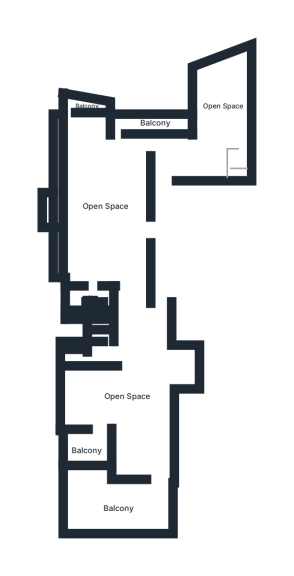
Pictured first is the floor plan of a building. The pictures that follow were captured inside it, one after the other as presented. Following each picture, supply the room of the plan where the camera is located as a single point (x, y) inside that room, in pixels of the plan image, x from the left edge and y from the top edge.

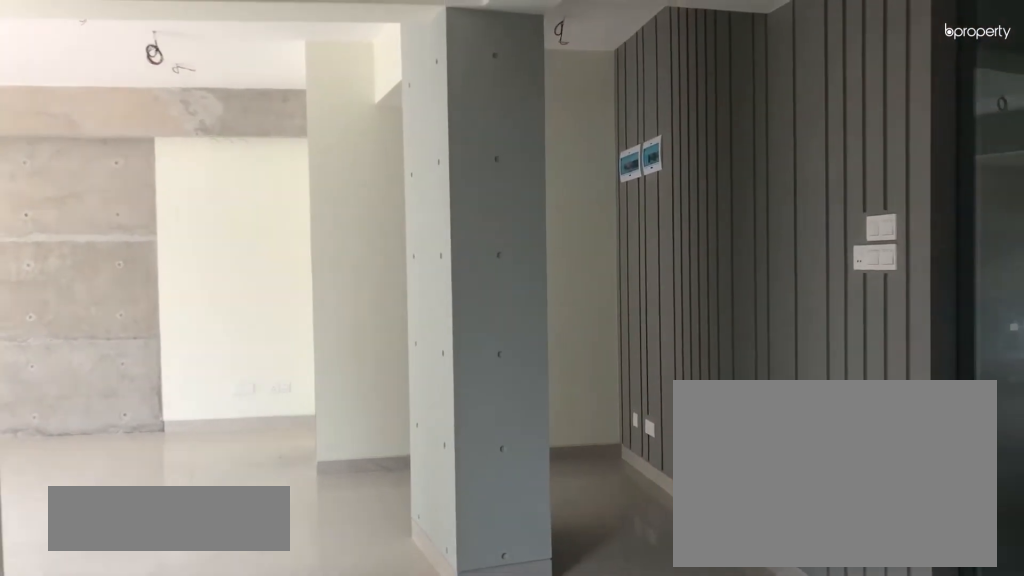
(197, 156)
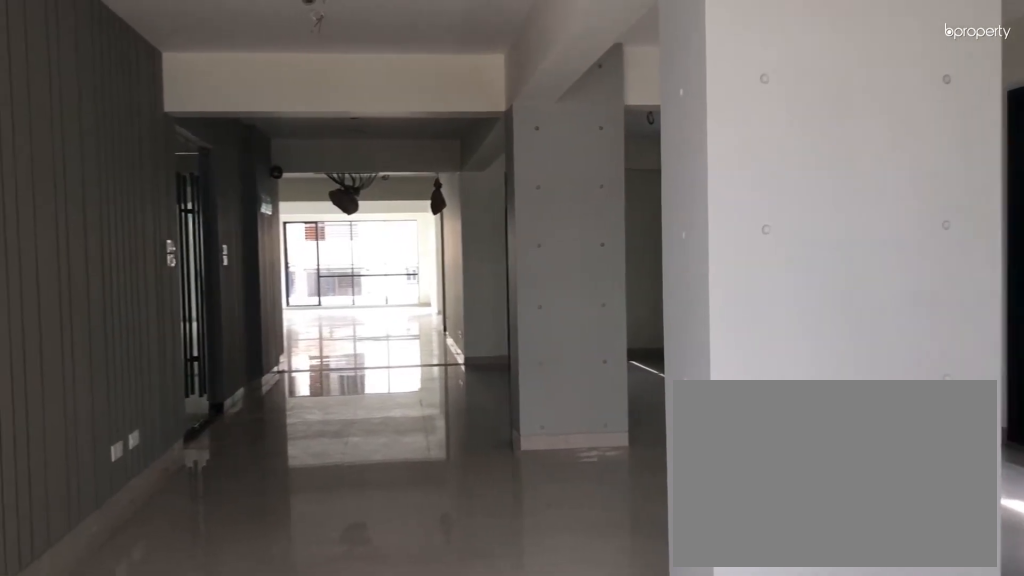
(110, 211)
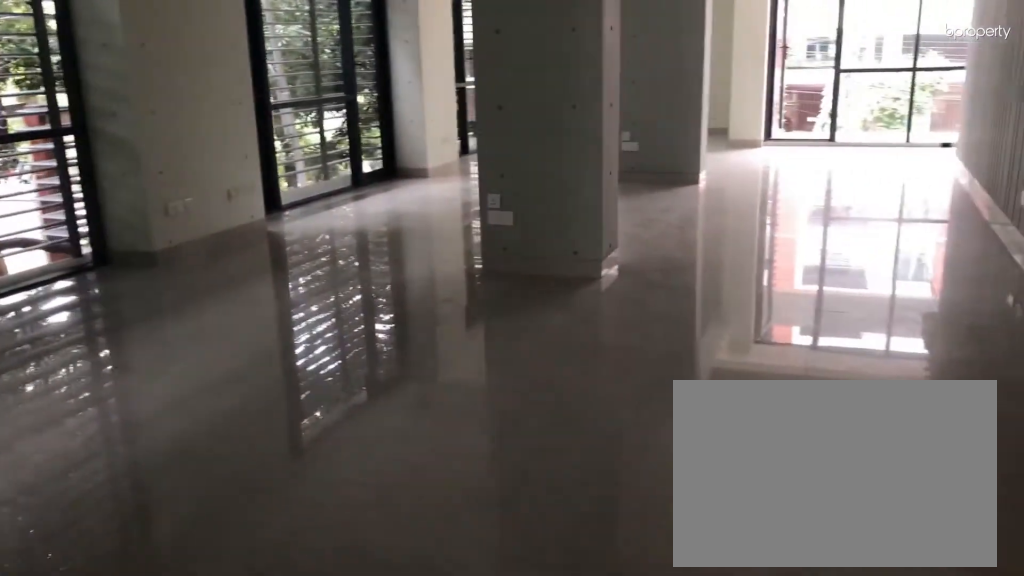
(110, 212)
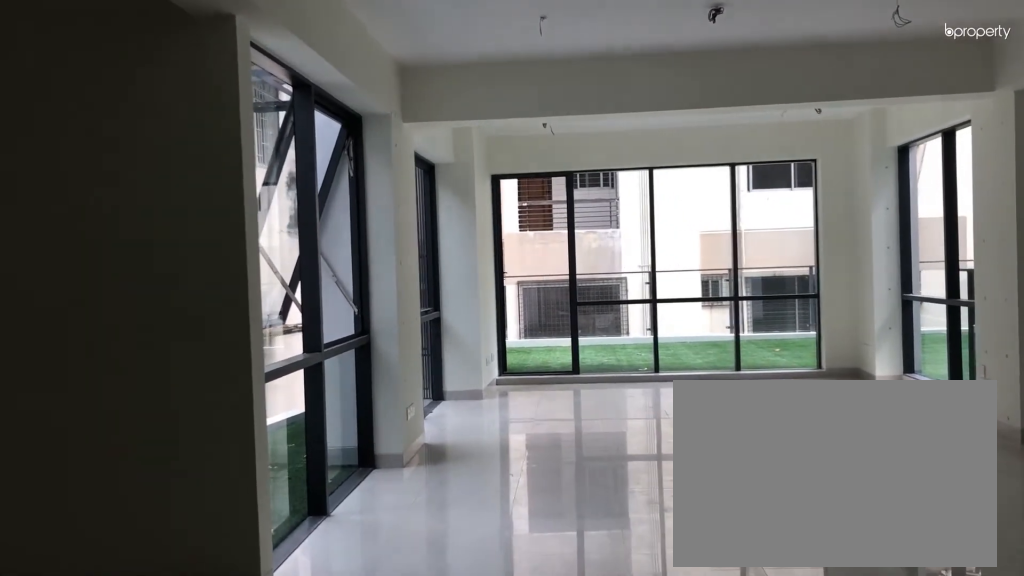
(125, 392)
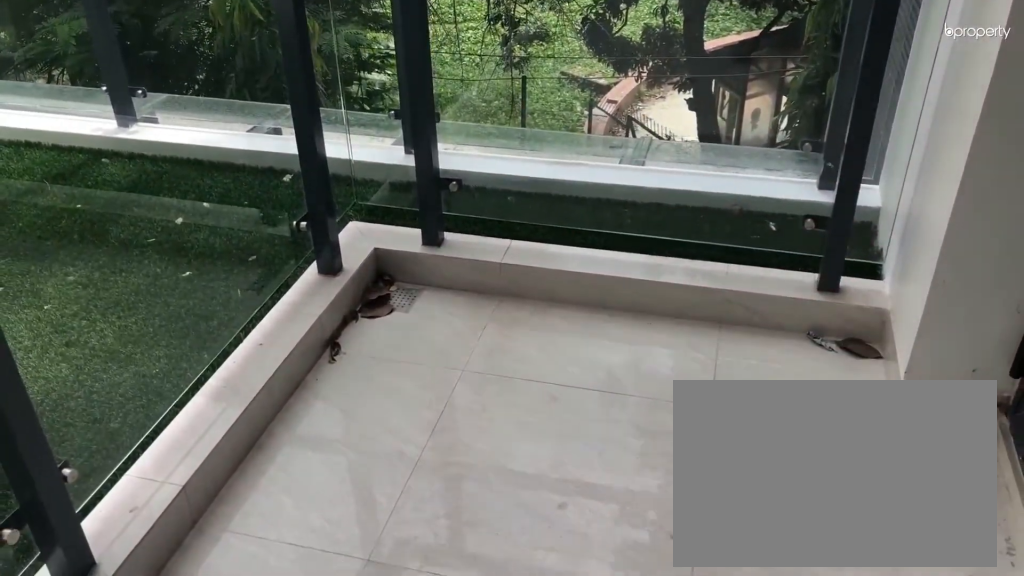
(88, 448)
